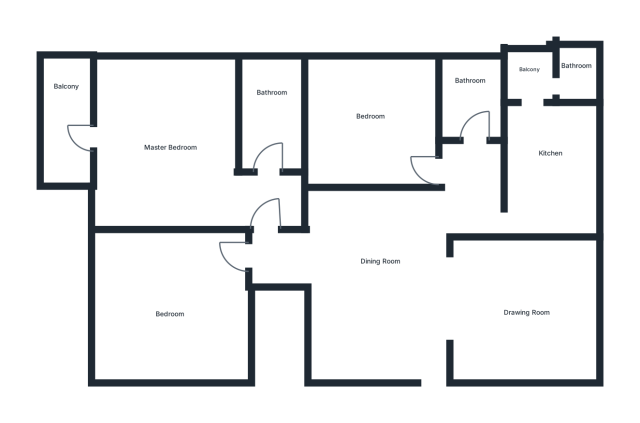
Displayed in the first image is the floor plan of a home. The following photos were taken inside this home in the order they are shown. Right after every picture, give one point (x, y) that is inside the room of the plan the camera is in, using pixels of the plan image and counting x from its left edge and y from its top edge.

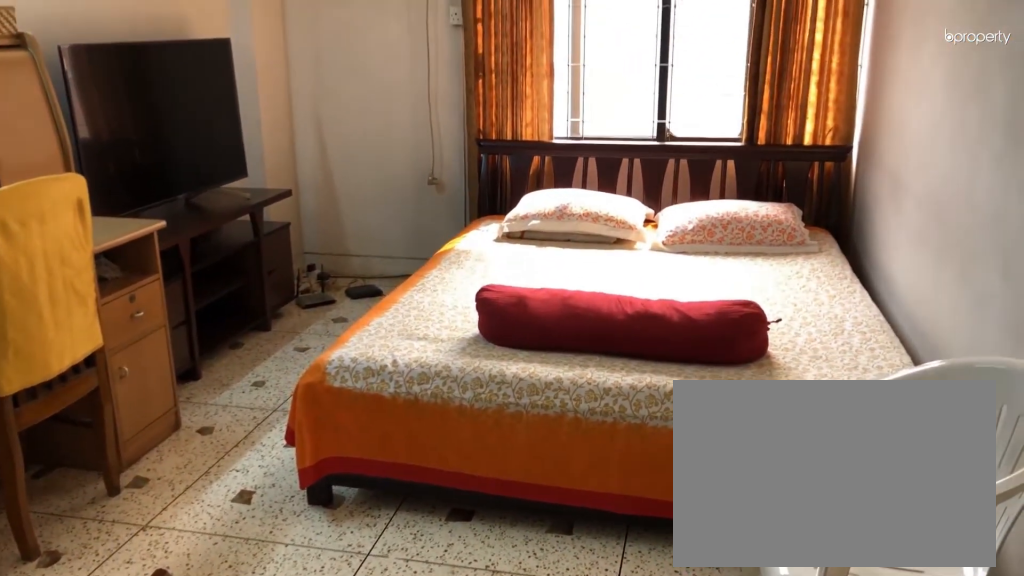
(164, 309)
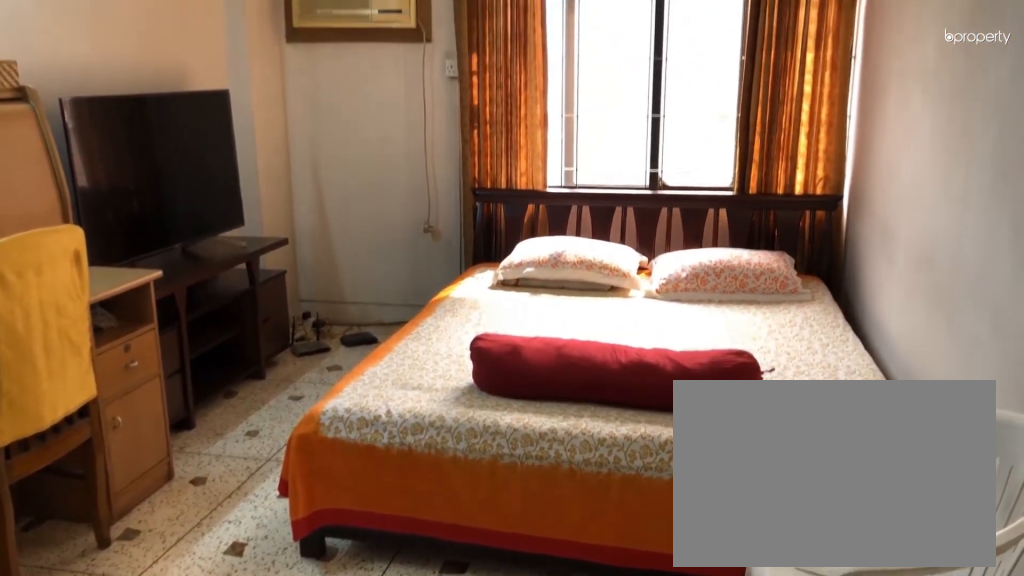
(164, 309)
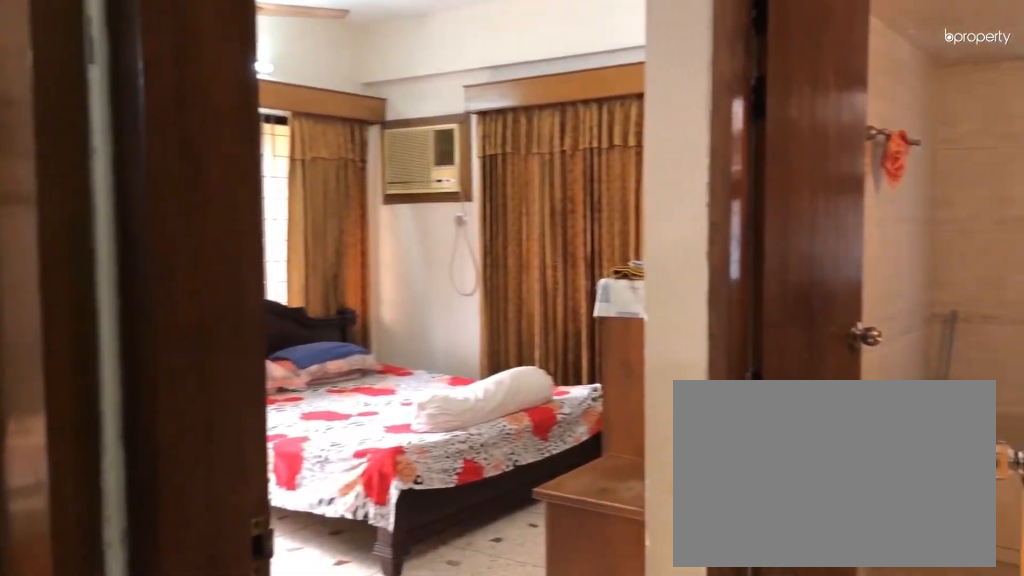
(261, 227)
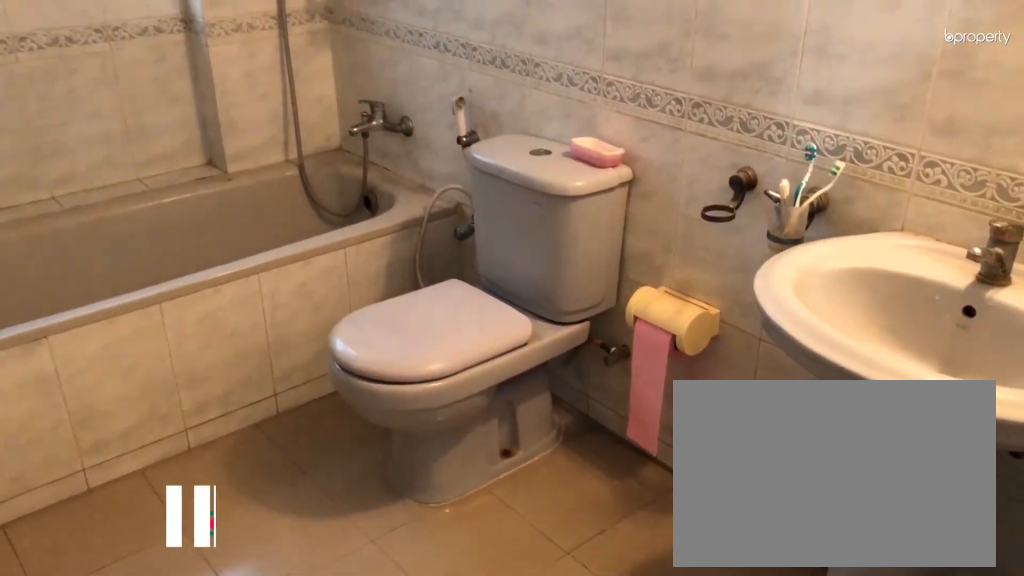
(269, 121)
